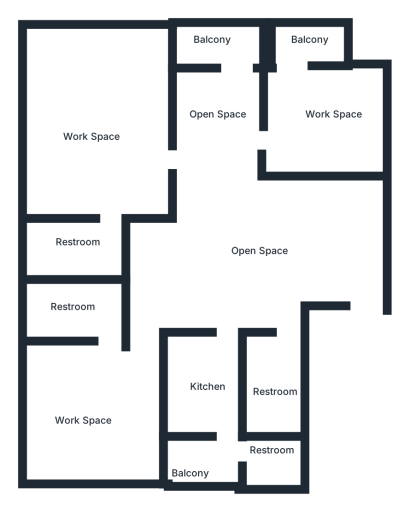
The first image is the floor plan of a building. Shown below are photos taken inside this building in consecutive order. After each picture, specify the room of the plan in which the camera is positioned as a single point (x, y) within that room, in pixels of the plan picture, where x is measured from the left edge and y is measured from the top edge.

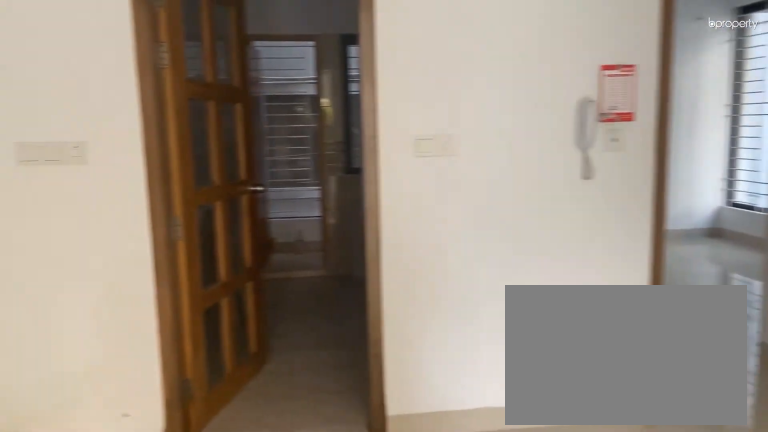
(243, 242)
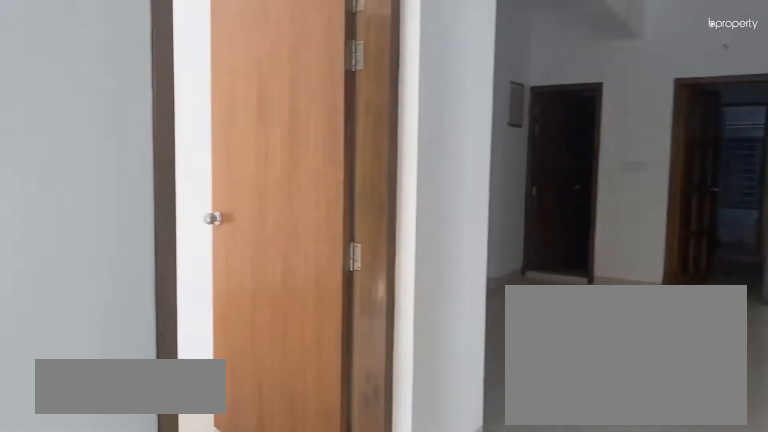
(218, 116)
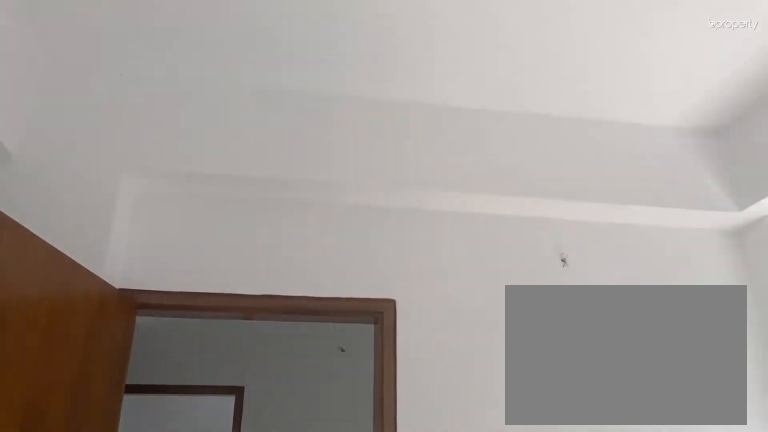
(323, 116)
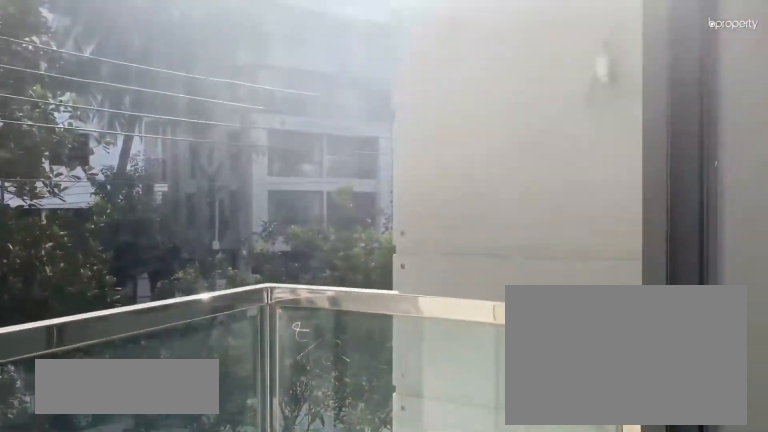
(303, 39)
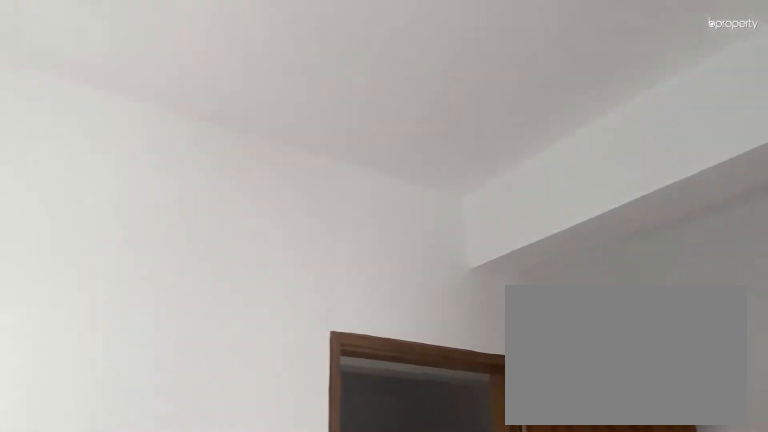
(100, 114)
